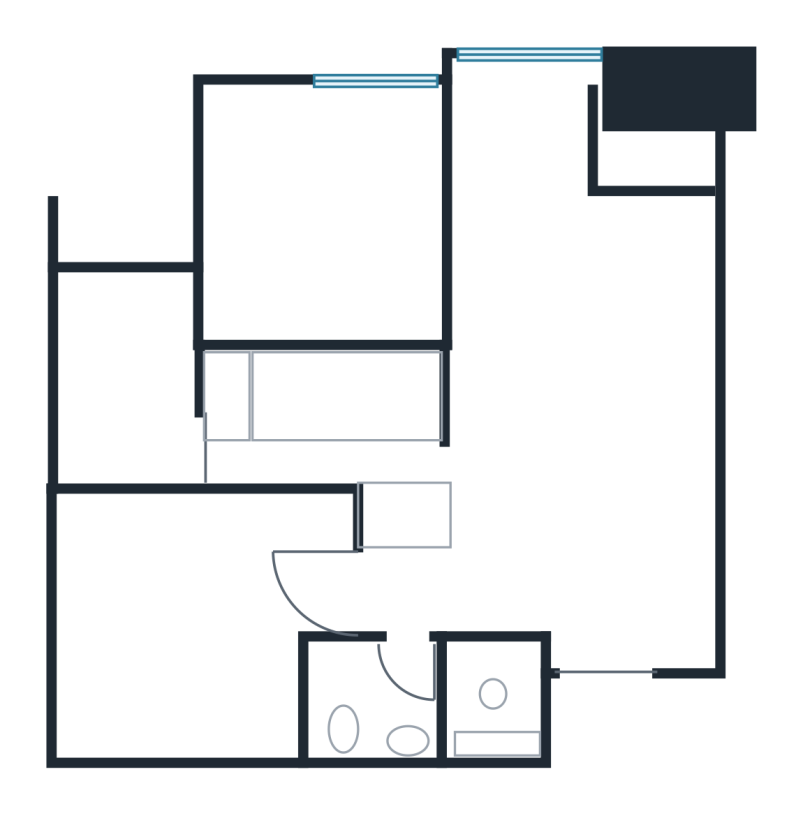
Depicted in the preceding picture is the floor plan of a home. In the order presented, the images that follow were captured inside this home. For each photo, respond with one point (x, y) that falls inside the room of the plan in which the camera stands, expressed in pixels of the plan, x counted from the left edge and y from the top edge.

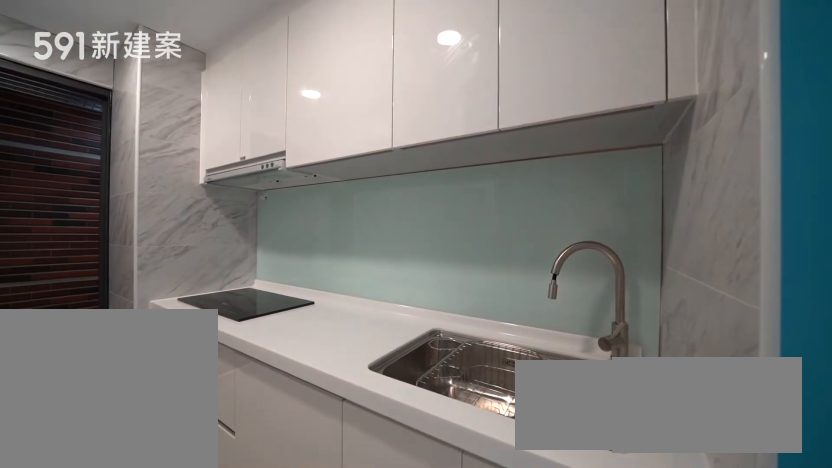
(329, 425)
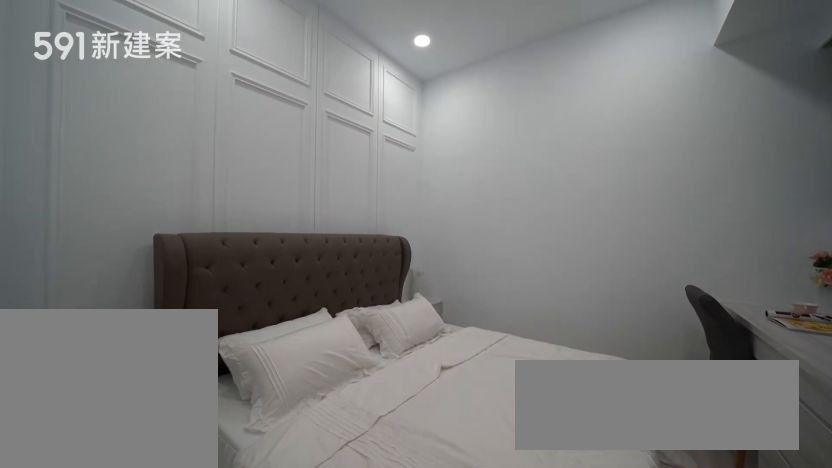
(187, 622)
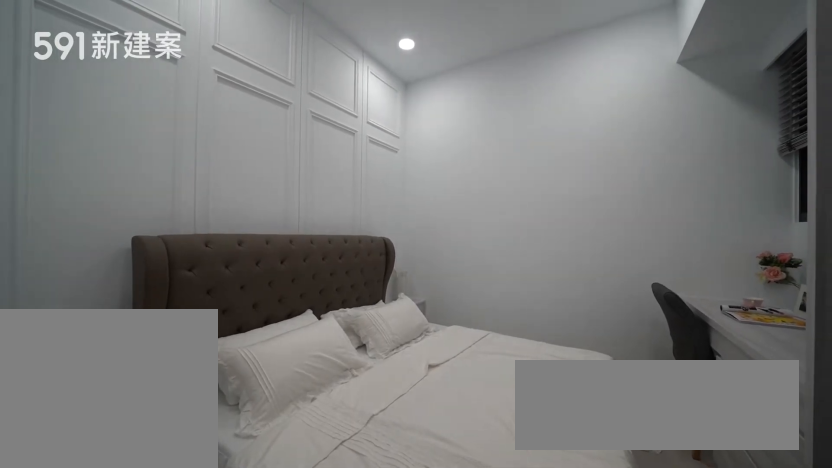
(187, 622)
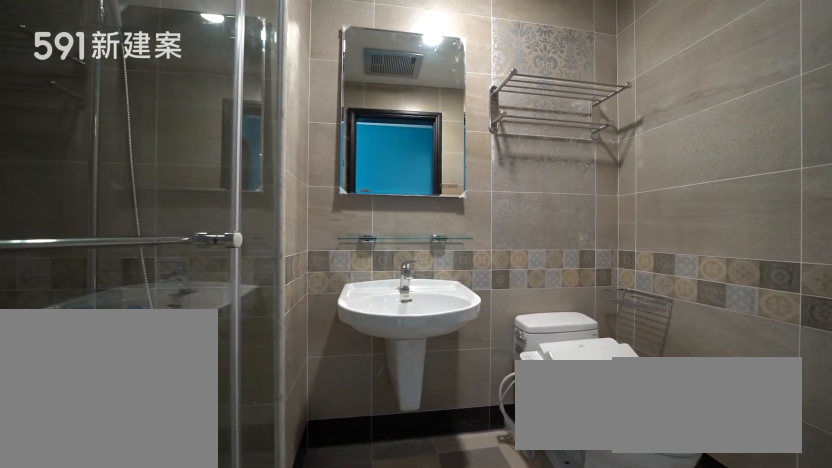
(427, 700)
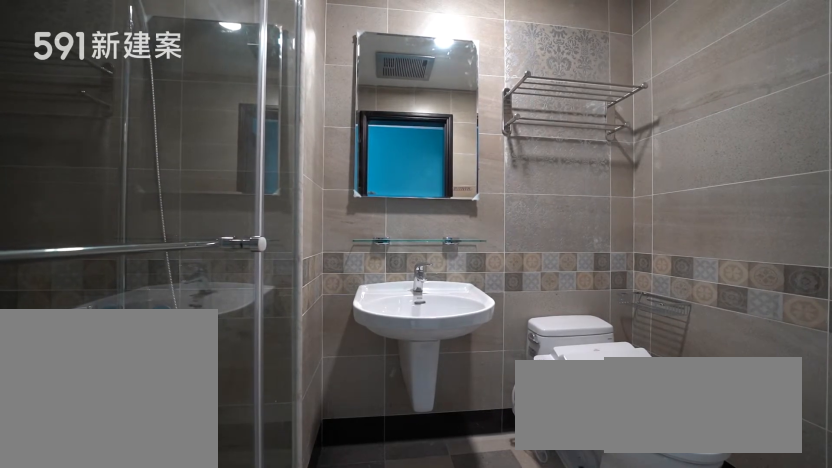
(427, 700)
